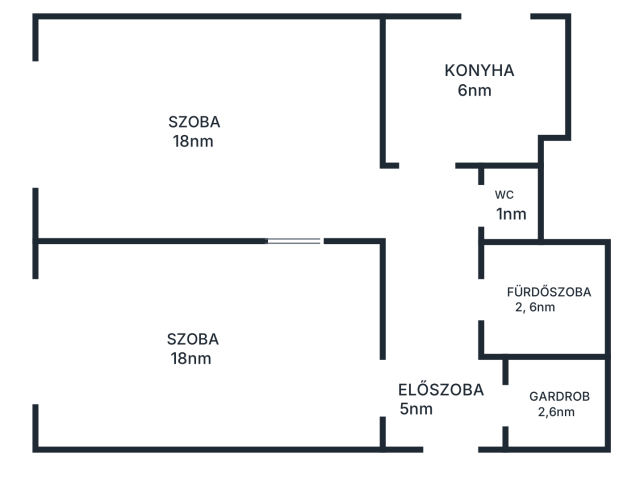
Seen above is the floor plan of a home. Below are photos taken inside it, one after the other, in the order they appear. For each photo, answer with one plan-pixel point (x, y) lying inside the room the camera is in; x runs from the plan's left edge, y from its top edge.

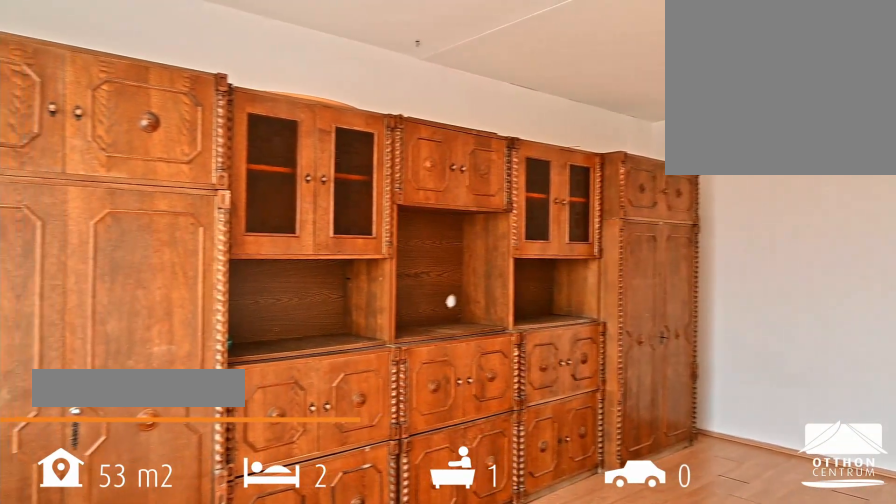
(202, 352)
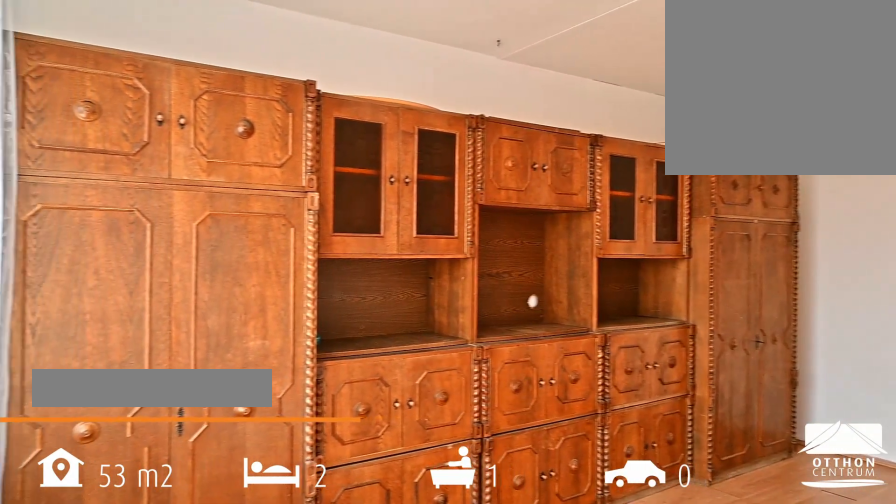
(202, 352)
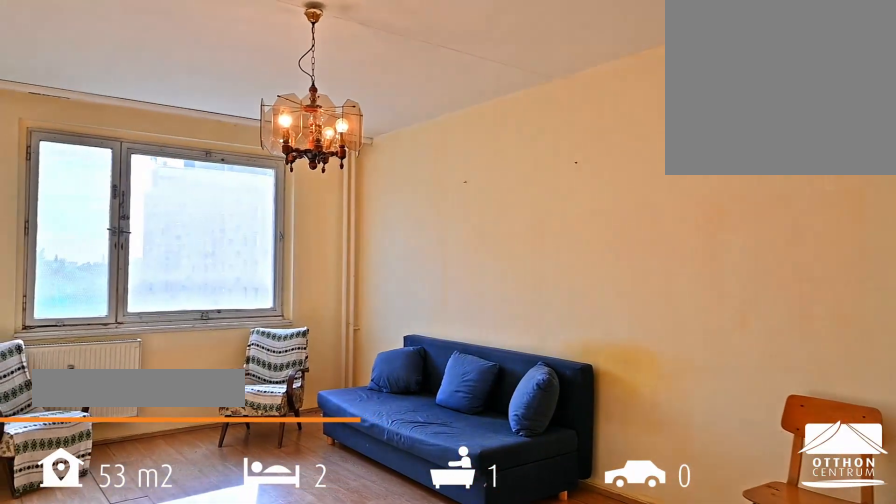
(213, 137)
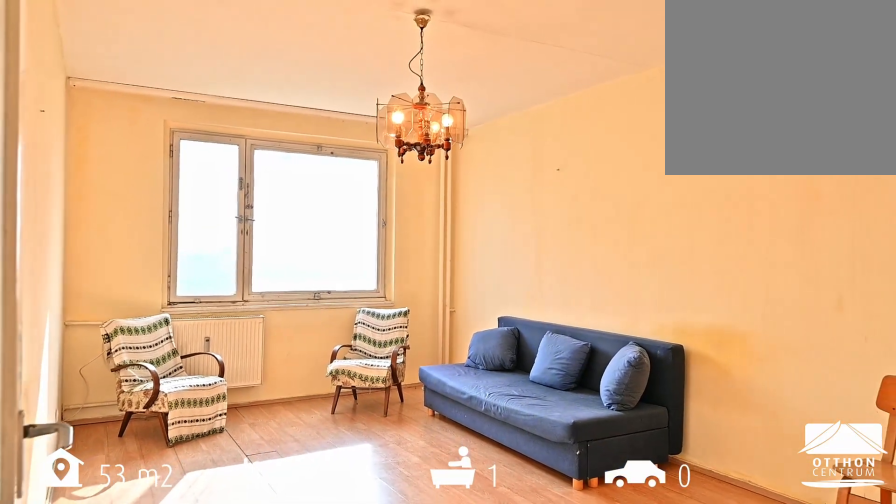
(213, 137)
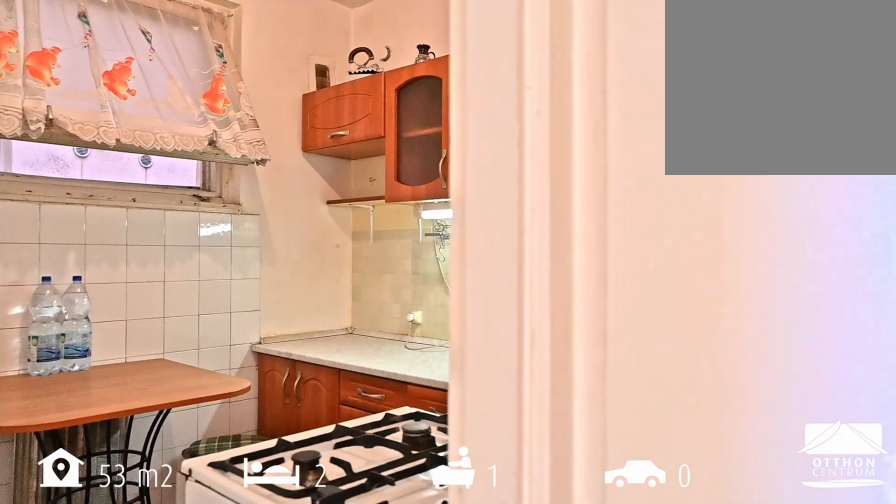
(478, 93)
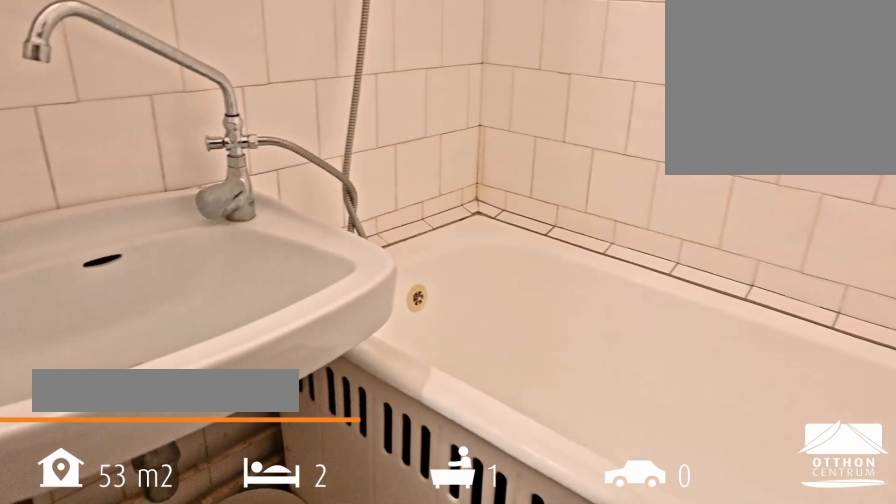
(549, 308)
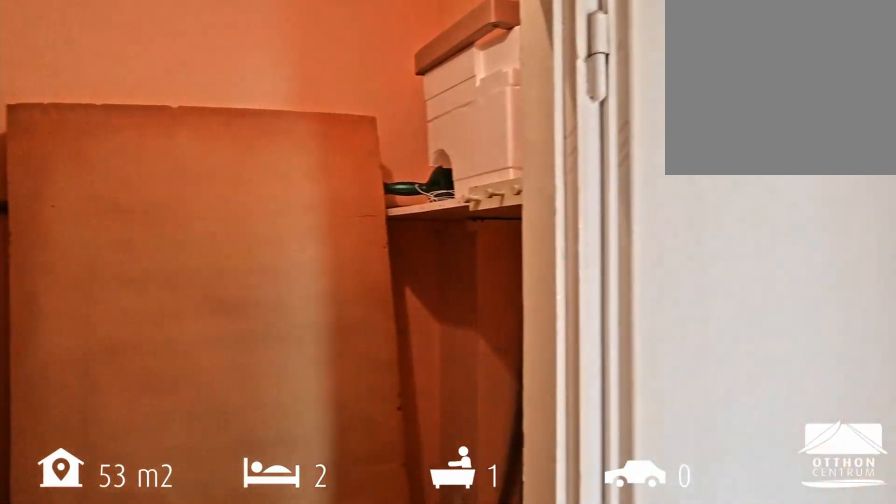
(555, 404)
